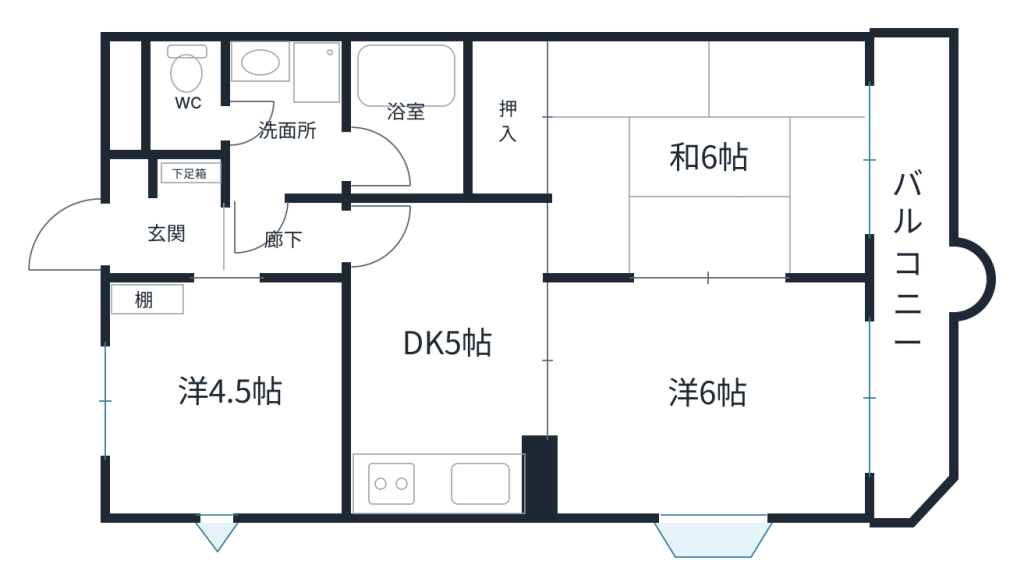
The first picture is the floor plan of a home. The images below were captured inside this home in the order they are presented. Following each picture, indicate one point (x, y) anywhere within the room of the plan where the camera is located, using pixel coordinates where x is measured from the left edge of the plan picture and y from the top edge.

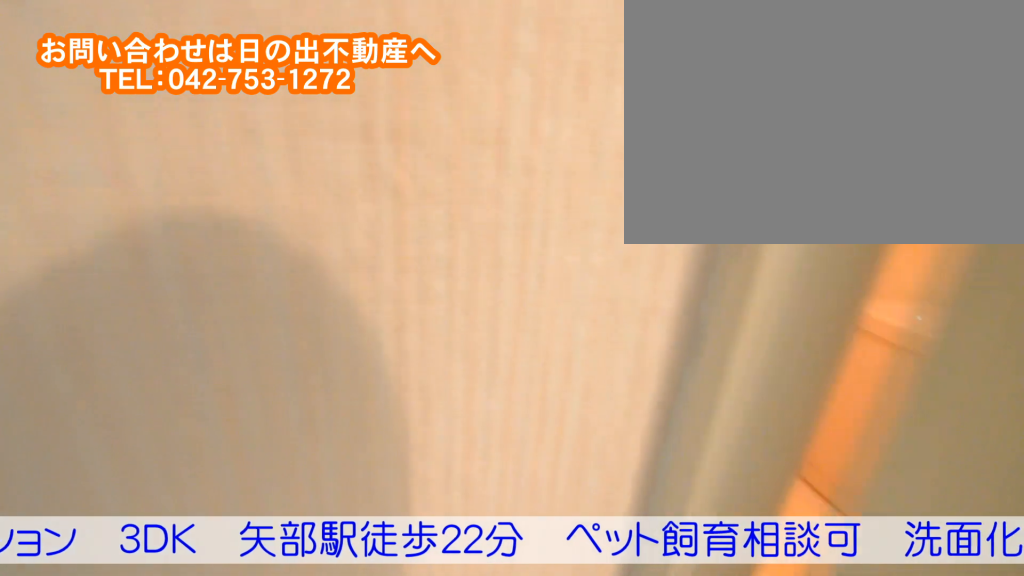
(287, 151)
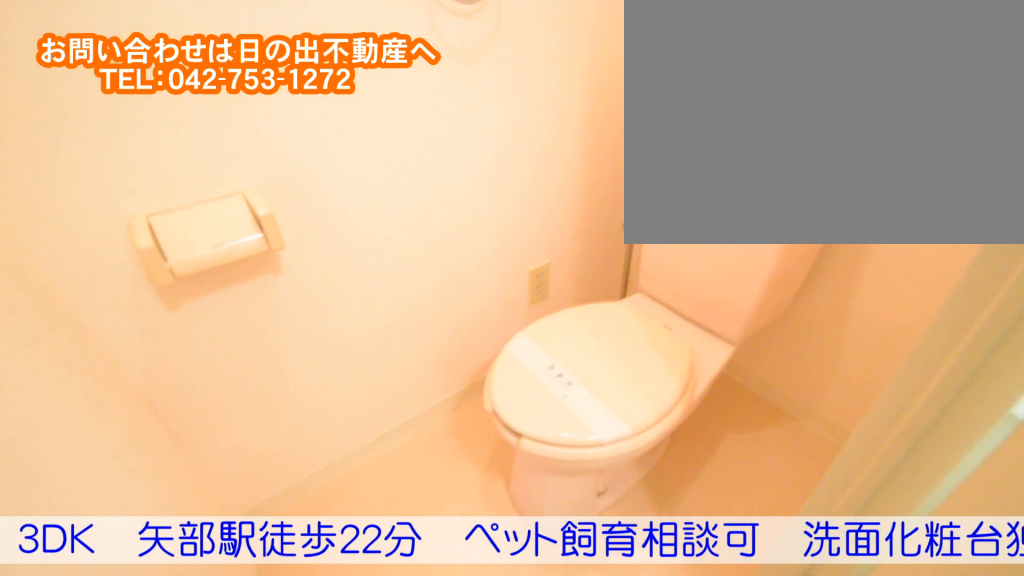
(186, 98)
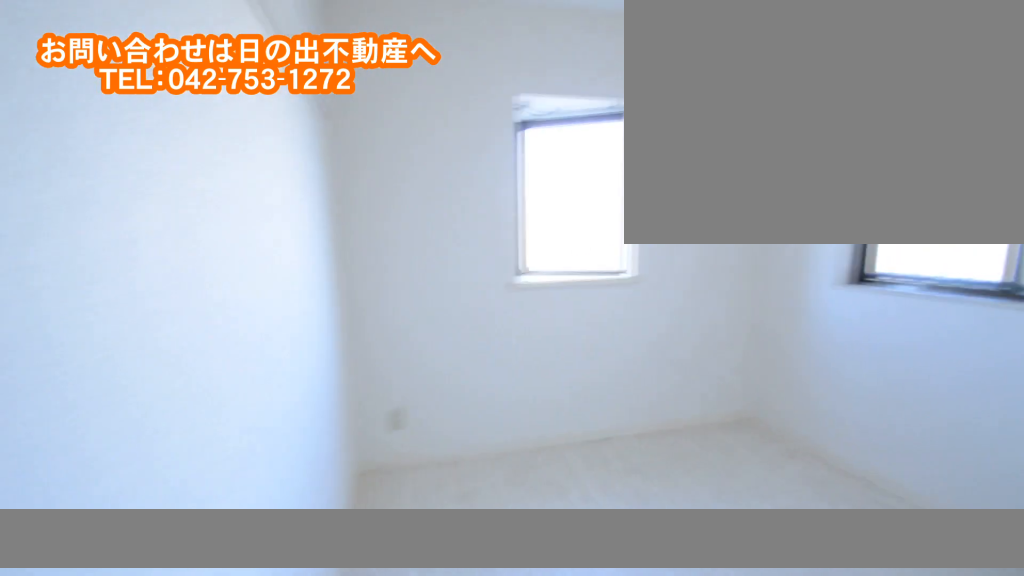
(227, 442)
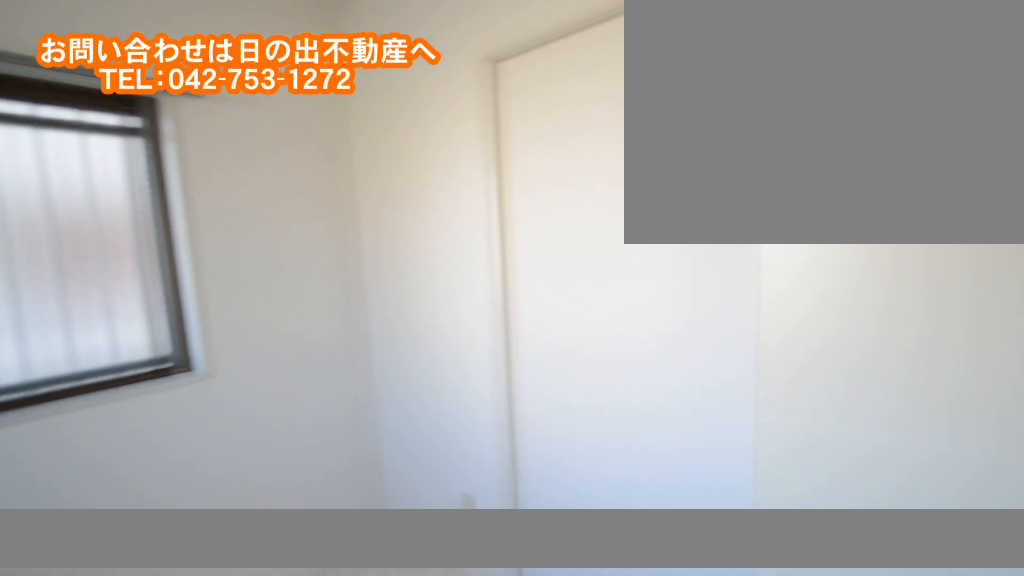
(228, 442)
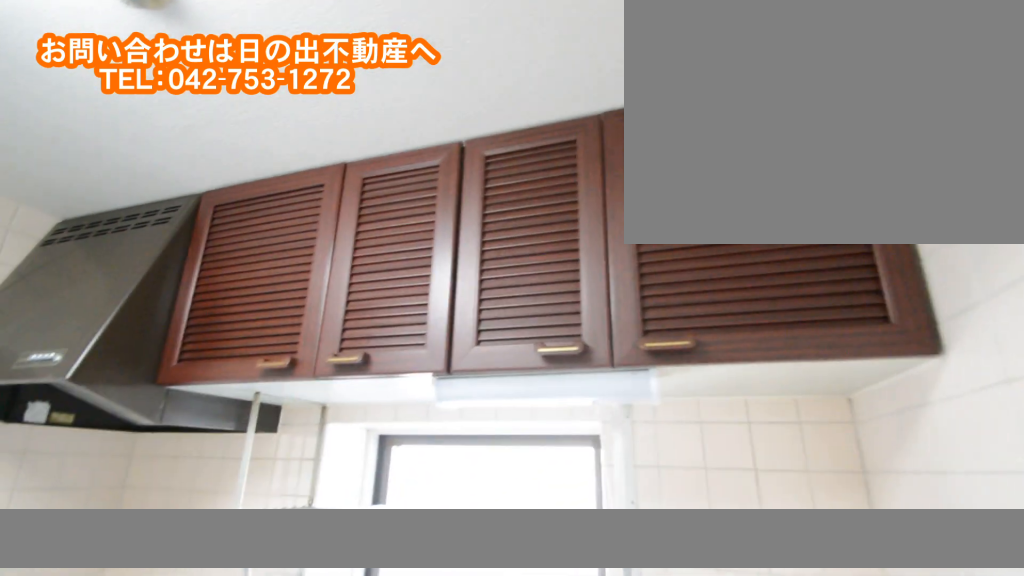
(458, 389)
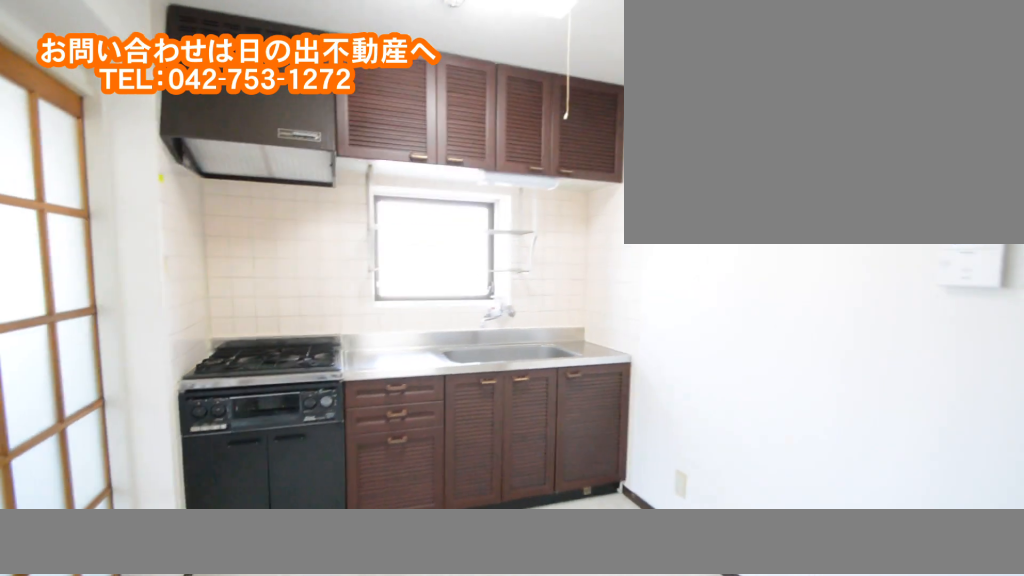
(458, 389)
